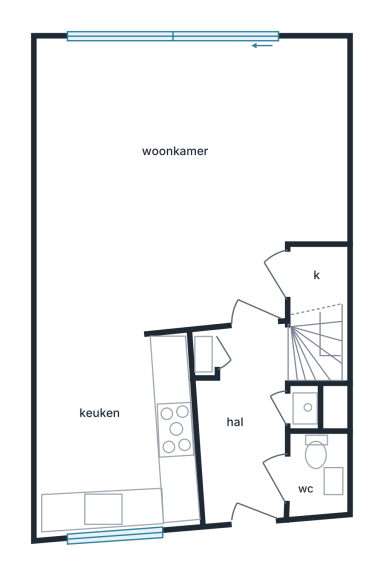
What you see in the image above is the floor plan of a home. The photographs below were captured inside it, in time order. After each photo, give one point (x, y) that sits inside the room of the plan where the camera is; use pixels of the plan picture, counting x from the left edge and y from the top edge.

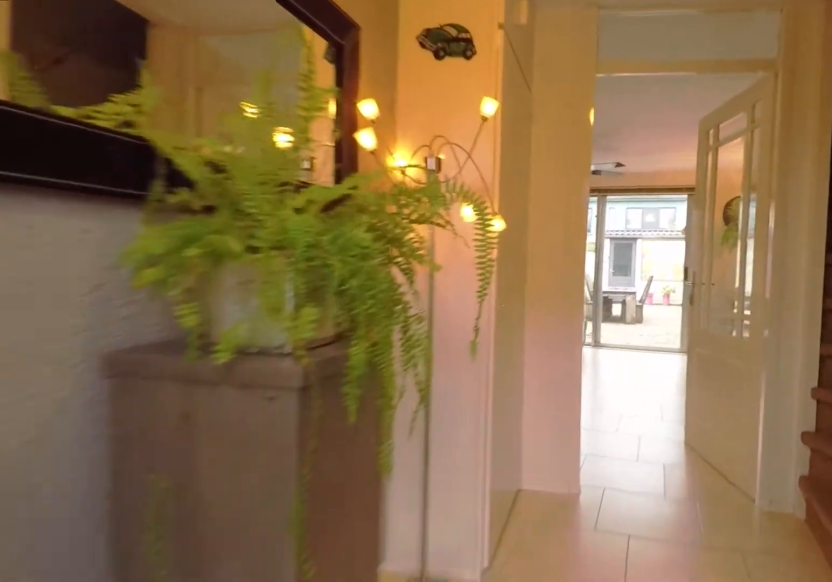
(245, 424)
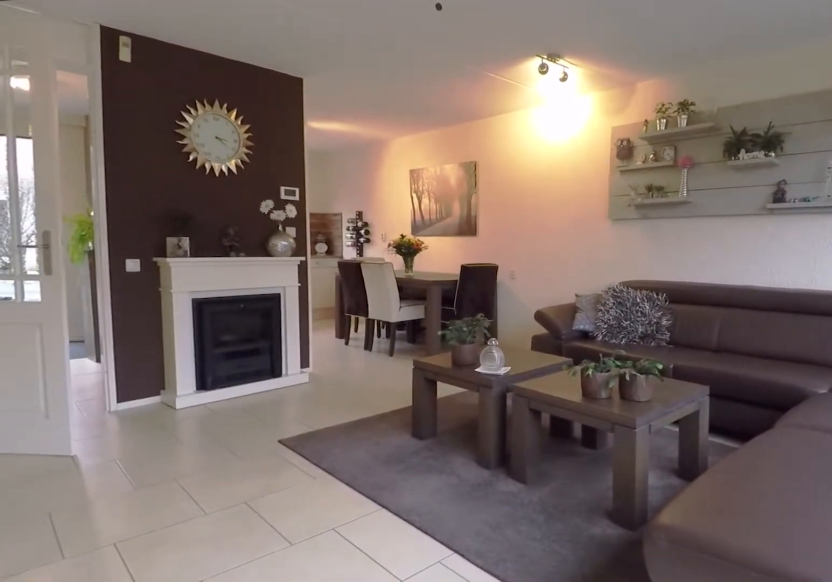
(196, 214)
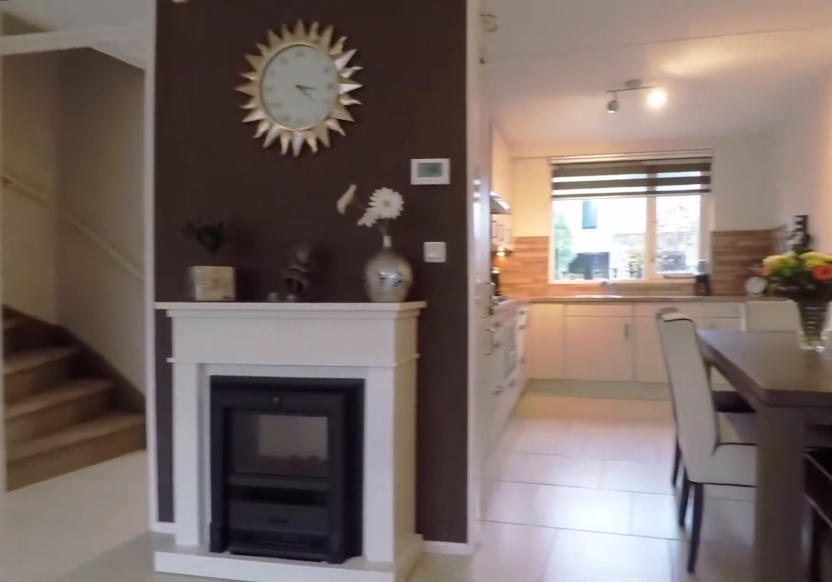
(196, 214)
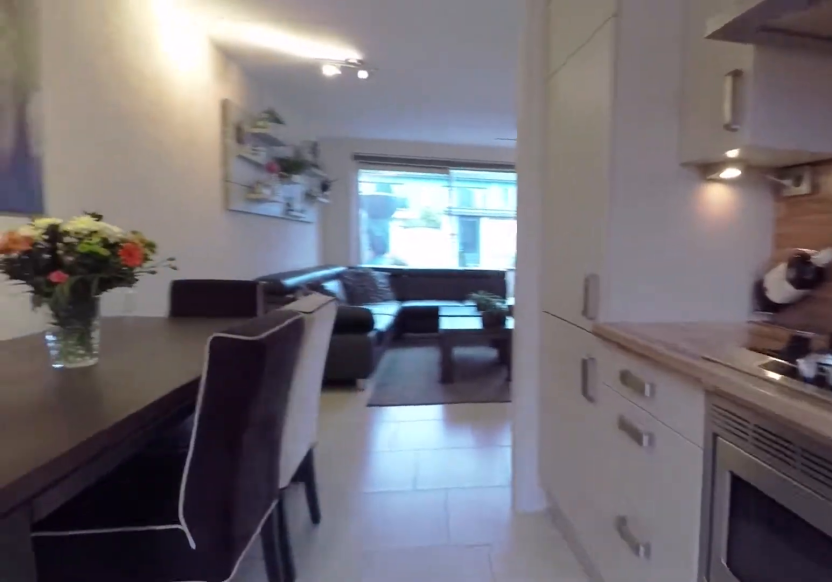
(116, 435)
